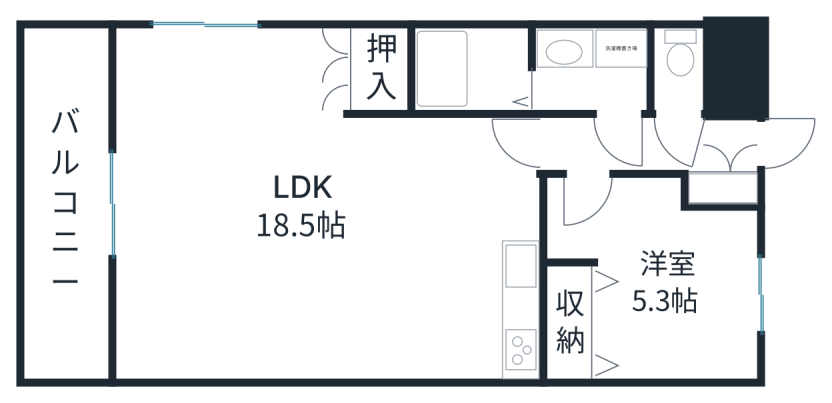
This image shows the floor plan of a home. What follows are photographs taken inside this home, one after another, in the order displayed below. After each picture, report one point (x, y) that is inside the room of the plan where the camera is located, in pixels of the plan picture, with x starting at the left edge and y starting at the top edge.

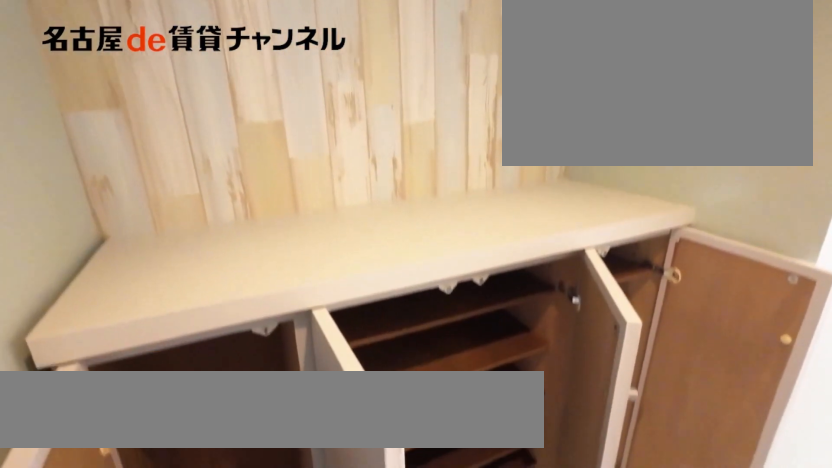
(729, 163)
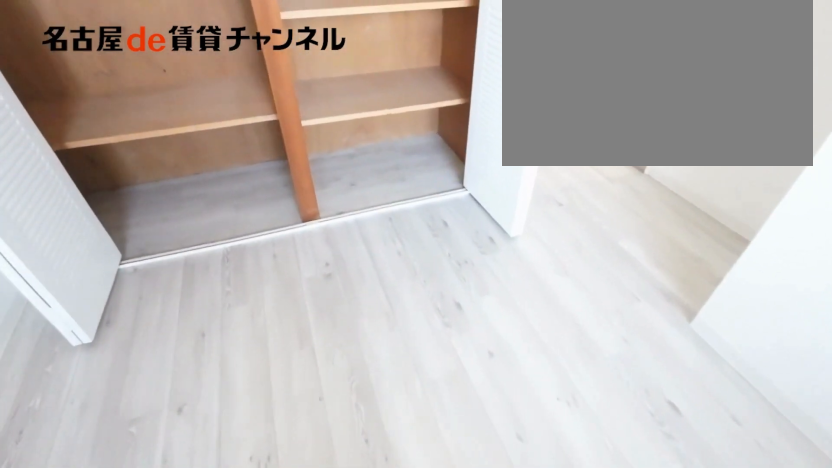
(651, 282)
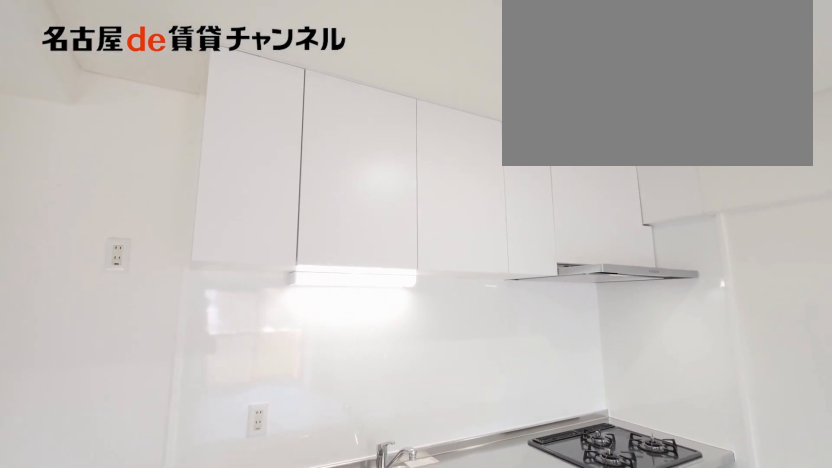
(530, 327)
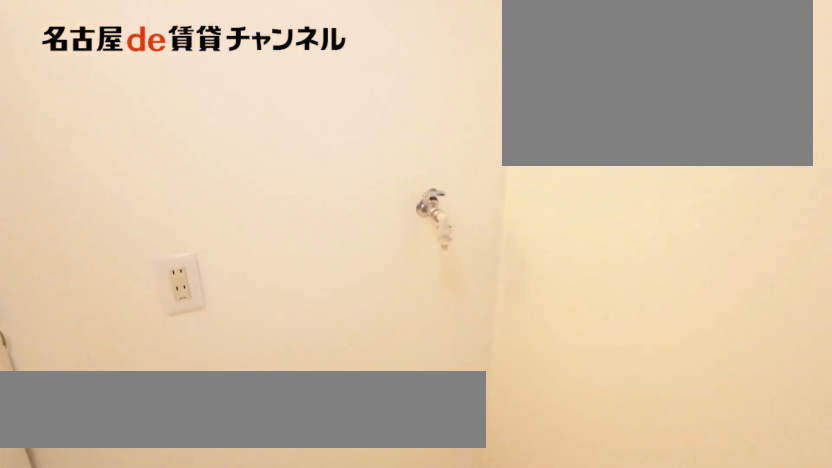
(592, 67)
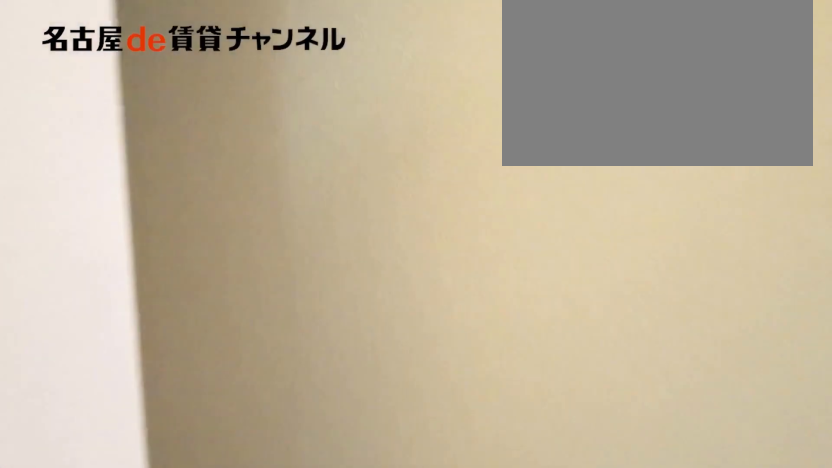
(624, 143)
